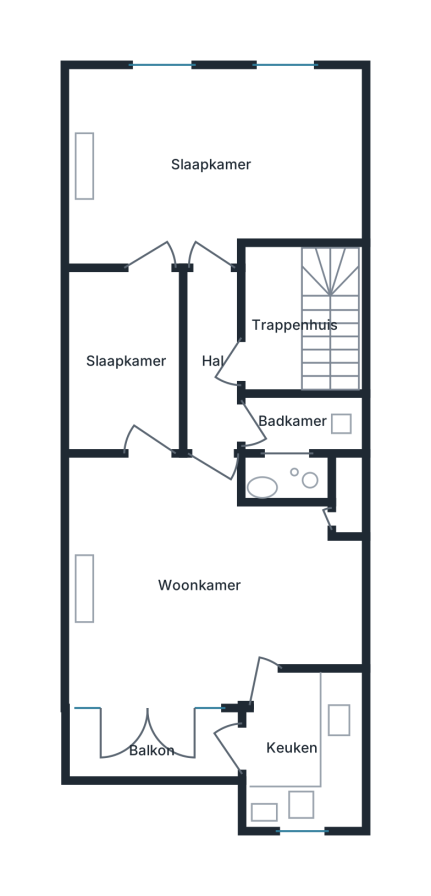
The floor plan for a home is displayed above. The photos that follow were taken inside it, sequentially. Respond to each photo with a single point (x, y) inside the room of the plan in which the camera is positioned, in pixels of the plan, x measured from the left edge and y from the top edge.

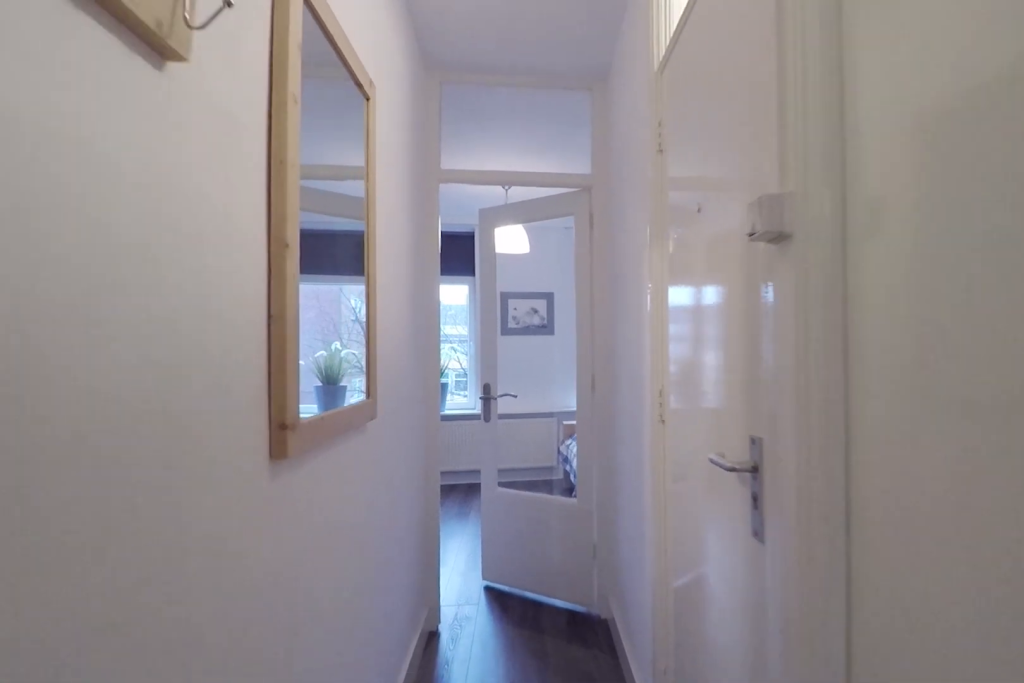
(212, 361)
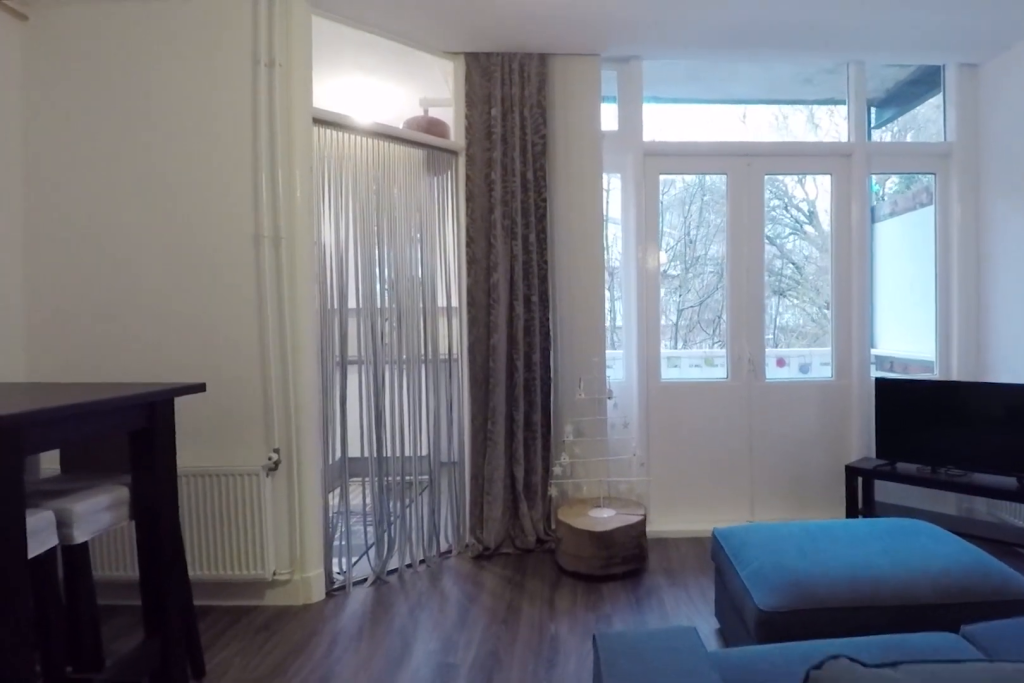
(202, 583)
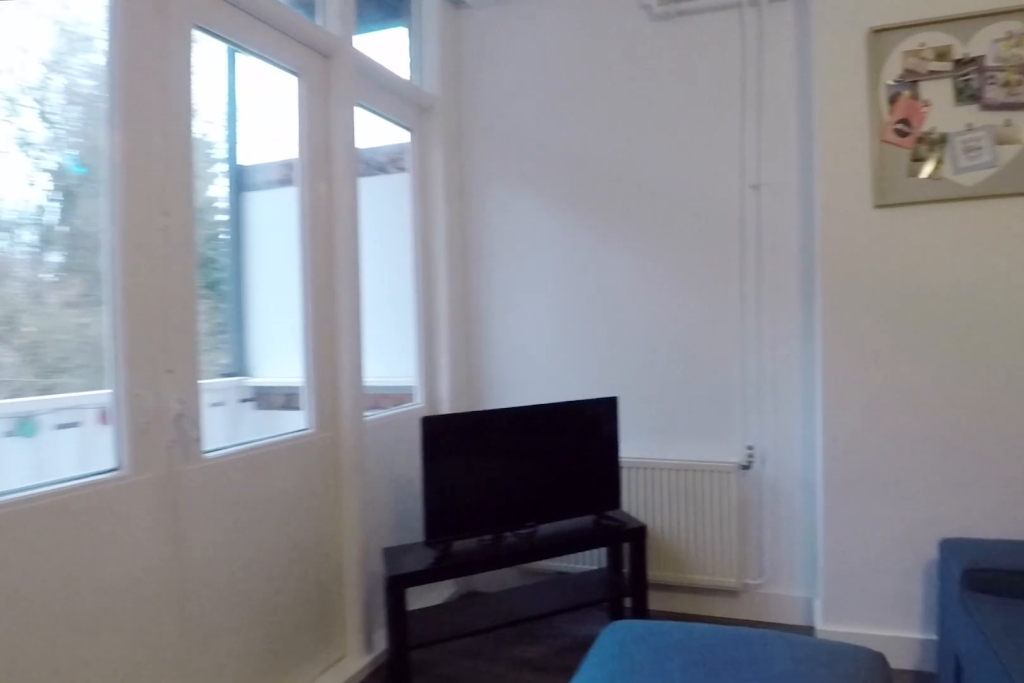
(202, 583)
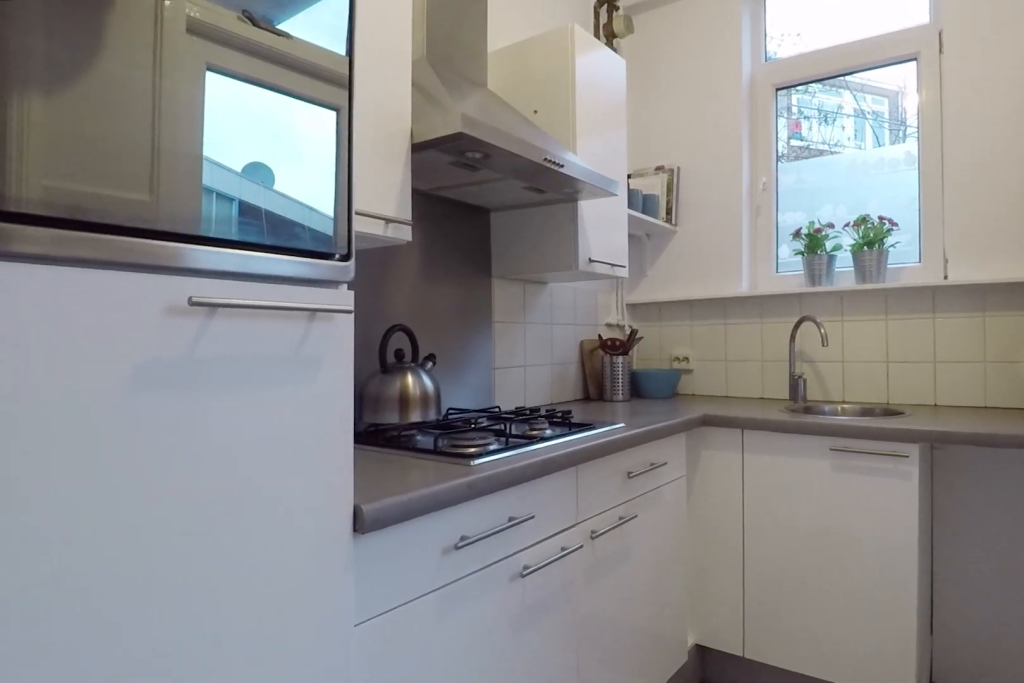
(304, 750)
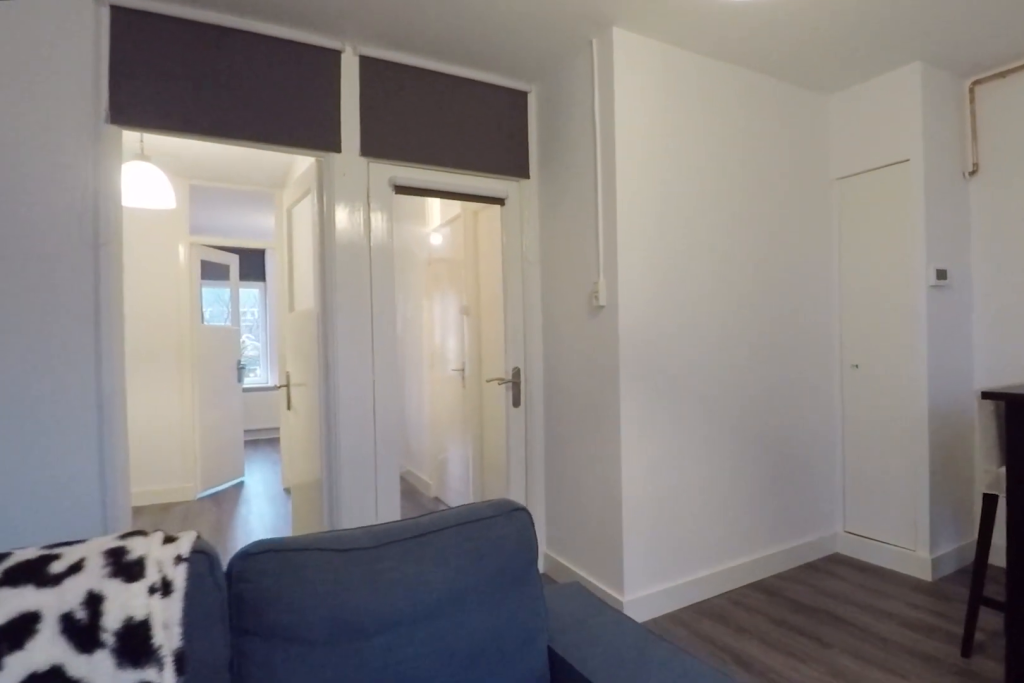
(202, 583)
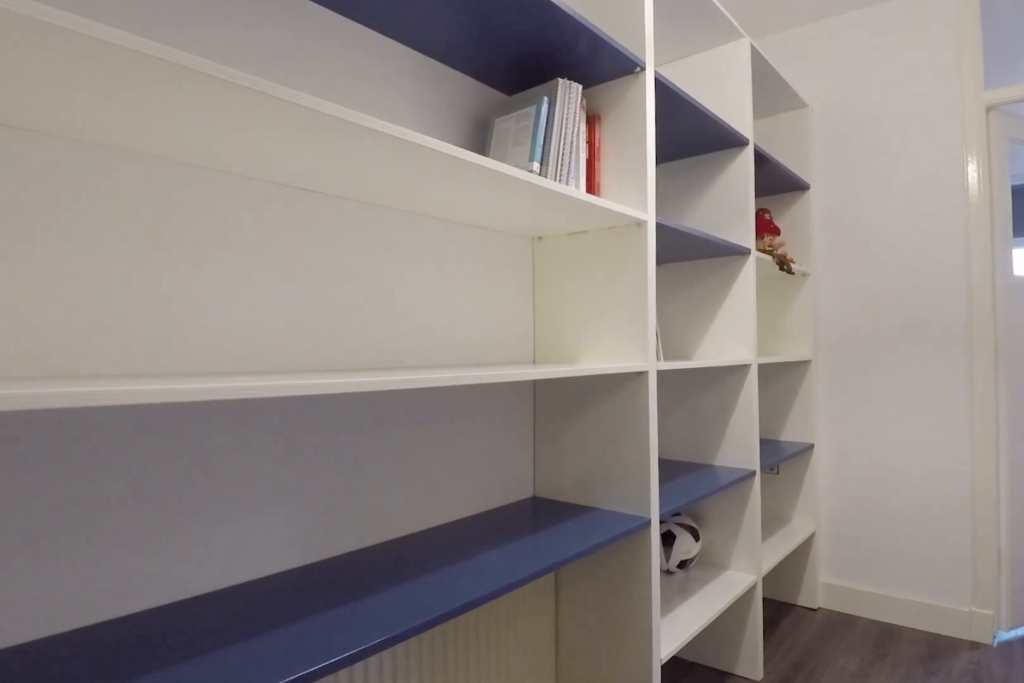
(126, 360)
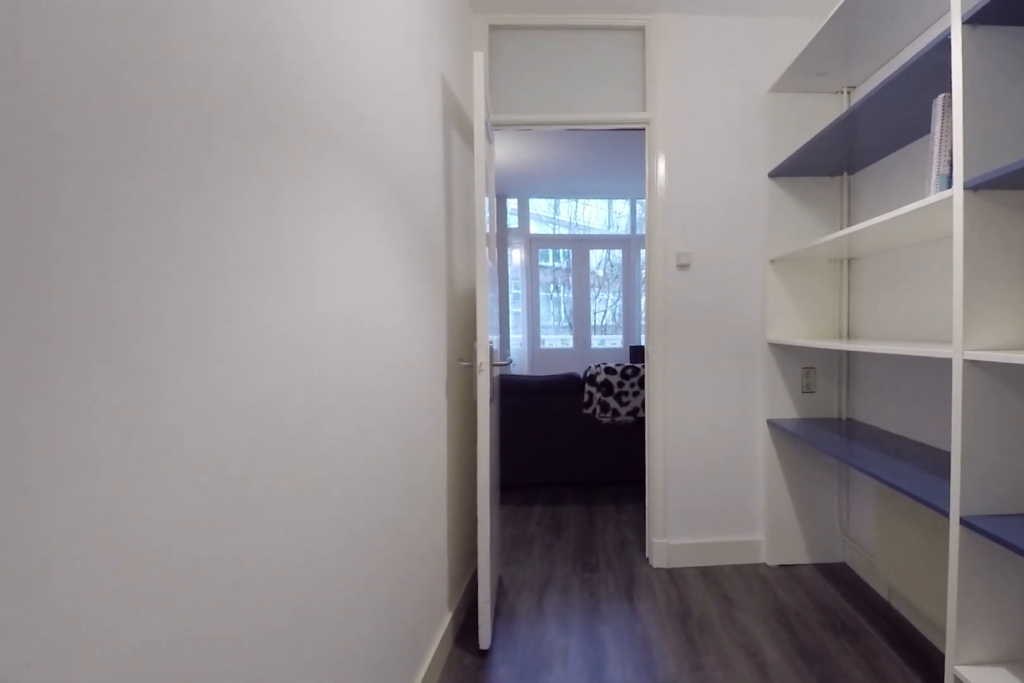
(126, 360)
